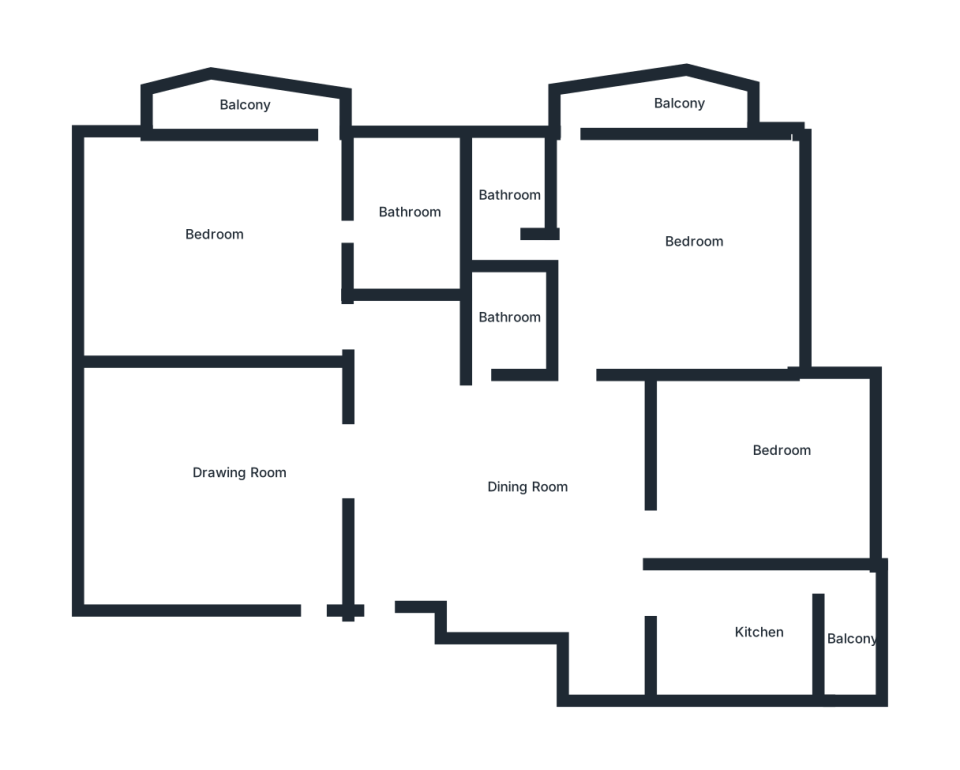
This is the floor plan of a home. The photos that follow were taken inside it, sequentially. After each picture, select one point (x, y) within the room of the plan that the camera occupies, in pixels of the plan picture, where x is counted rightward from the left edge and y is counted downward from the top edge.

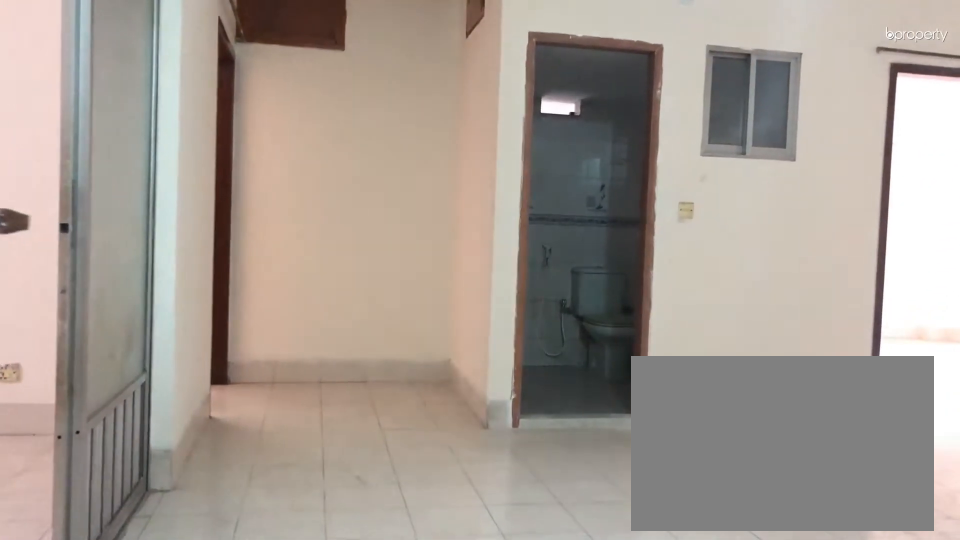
(397, 584)
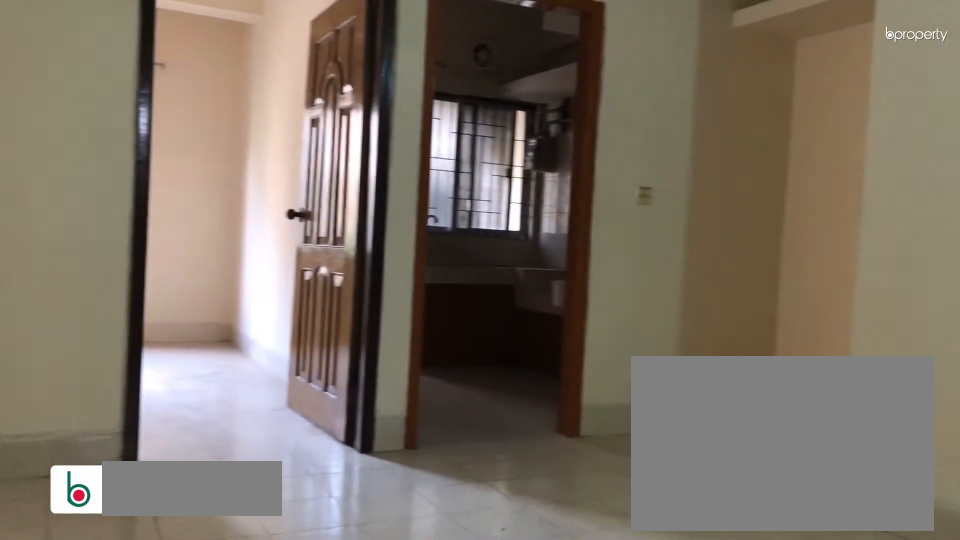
(519, 475)
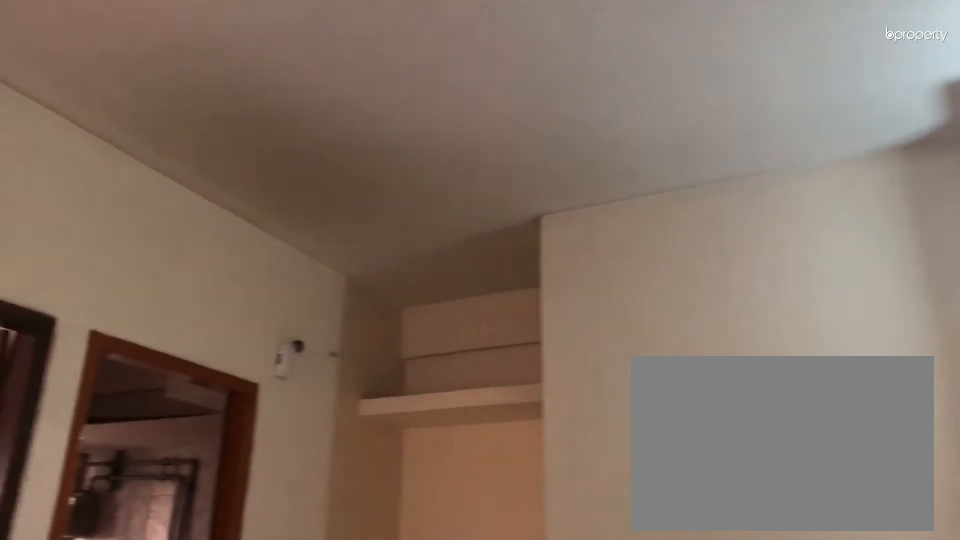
(519, 475)
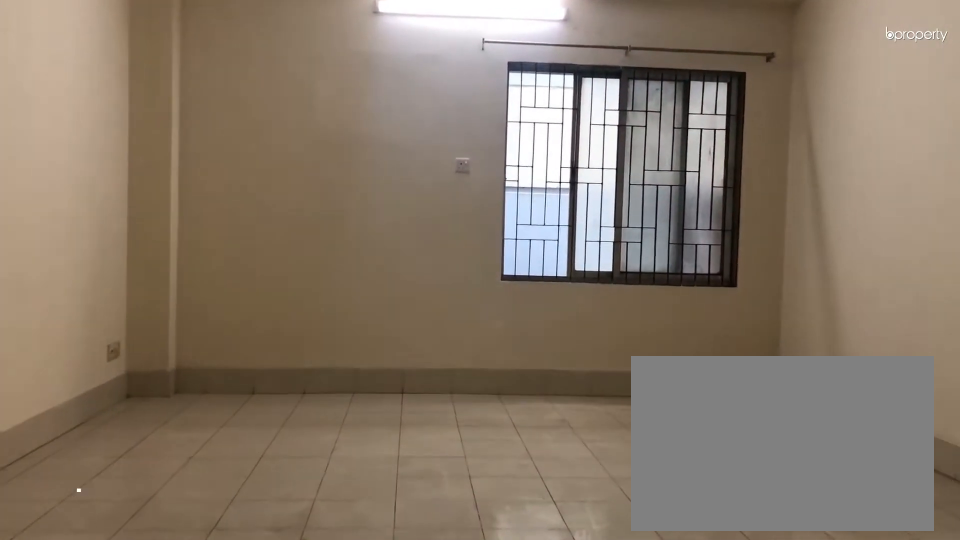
(302, 476)
